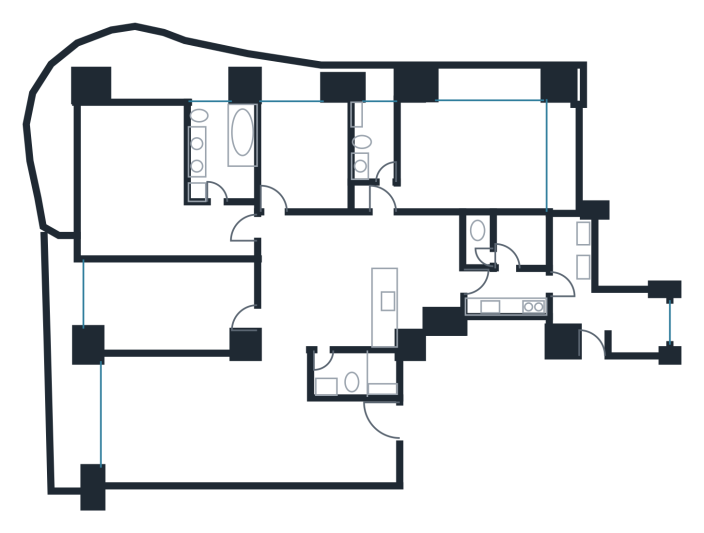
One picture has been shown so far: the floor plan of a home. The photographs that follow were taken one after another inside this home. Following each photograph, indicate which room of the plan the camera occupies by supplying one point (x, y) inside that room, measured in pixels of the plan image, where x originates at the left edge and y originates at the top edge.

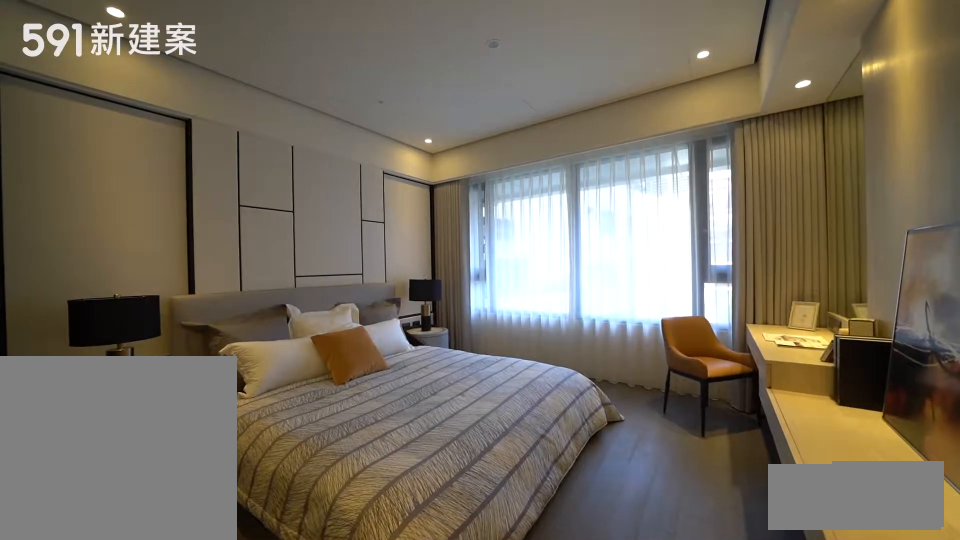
(468, 156)
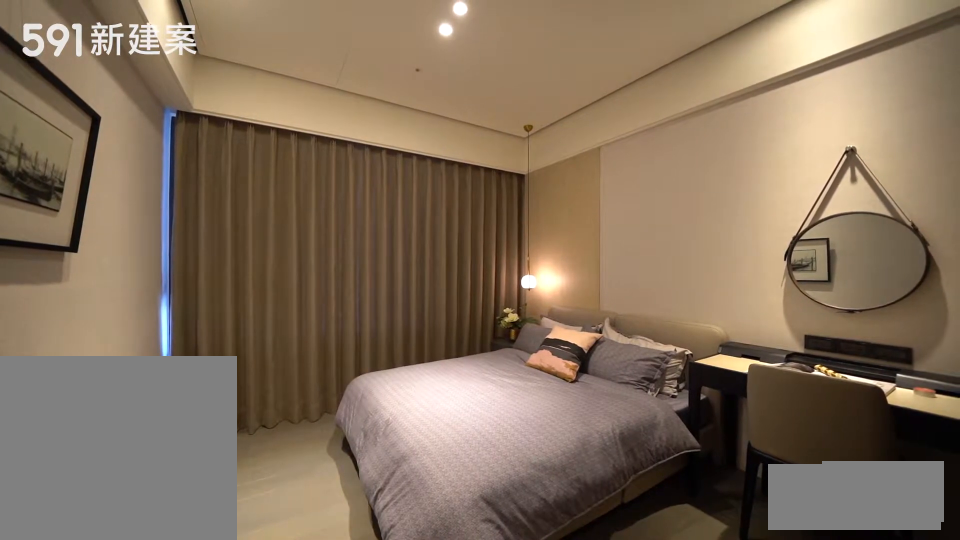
(306, 155)
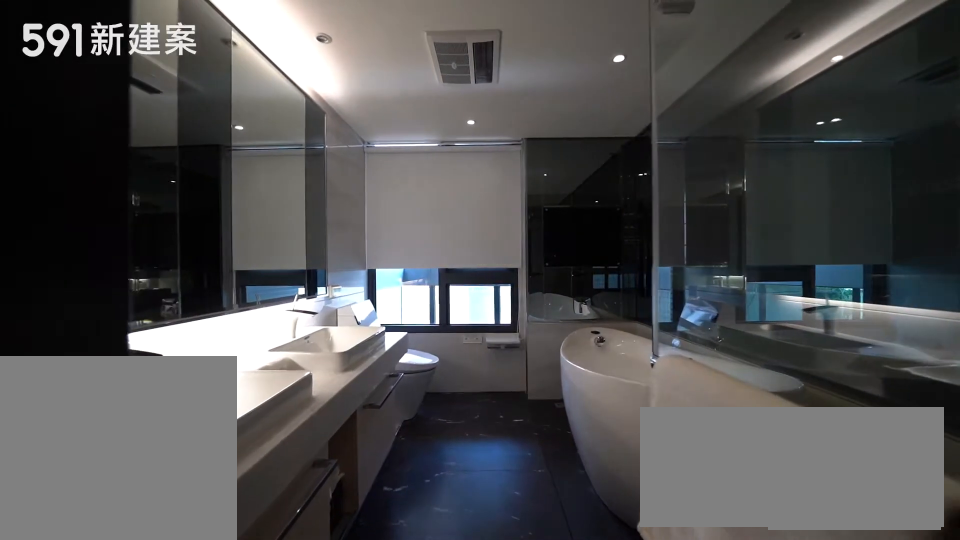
(228, 146)
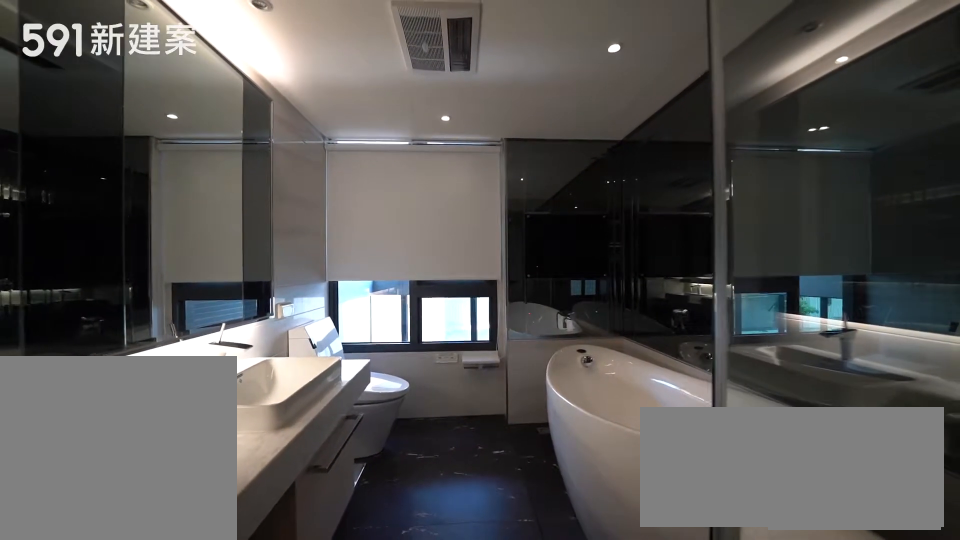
(228, 146)
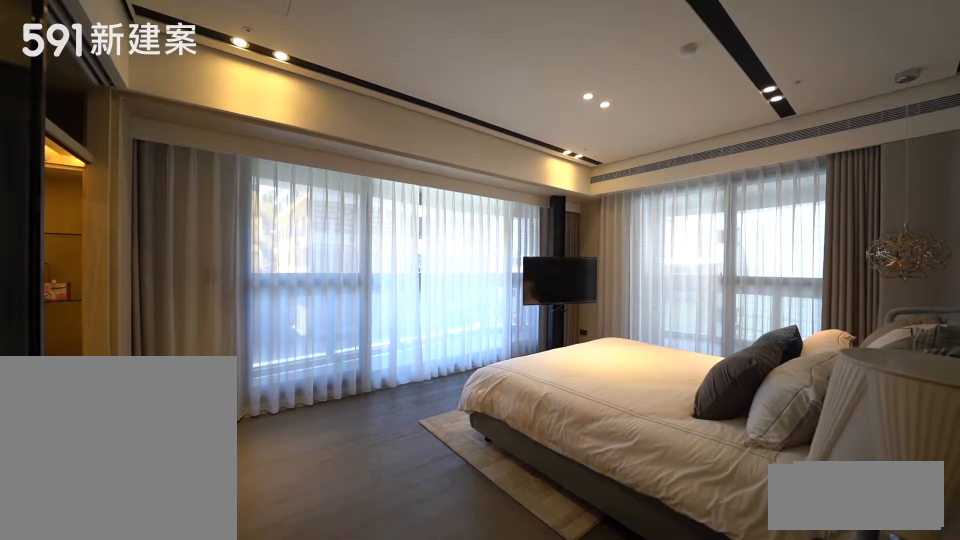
(150, 189)
